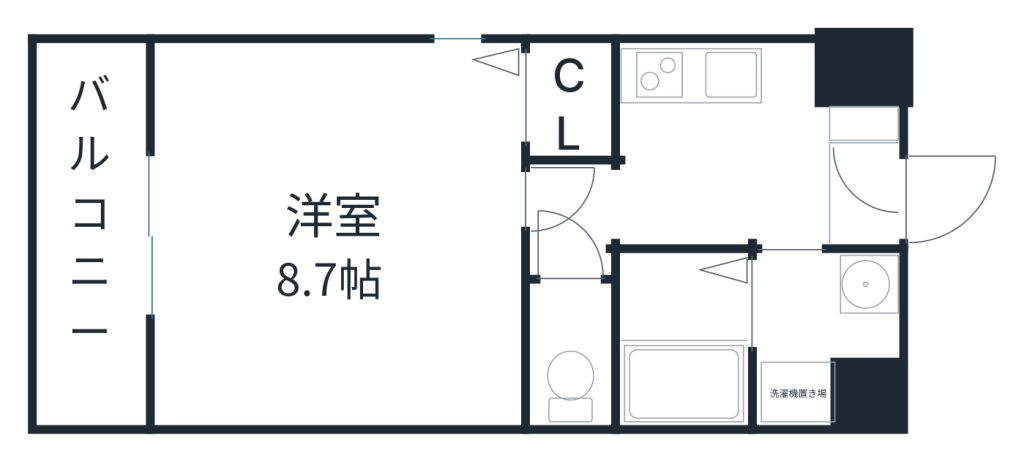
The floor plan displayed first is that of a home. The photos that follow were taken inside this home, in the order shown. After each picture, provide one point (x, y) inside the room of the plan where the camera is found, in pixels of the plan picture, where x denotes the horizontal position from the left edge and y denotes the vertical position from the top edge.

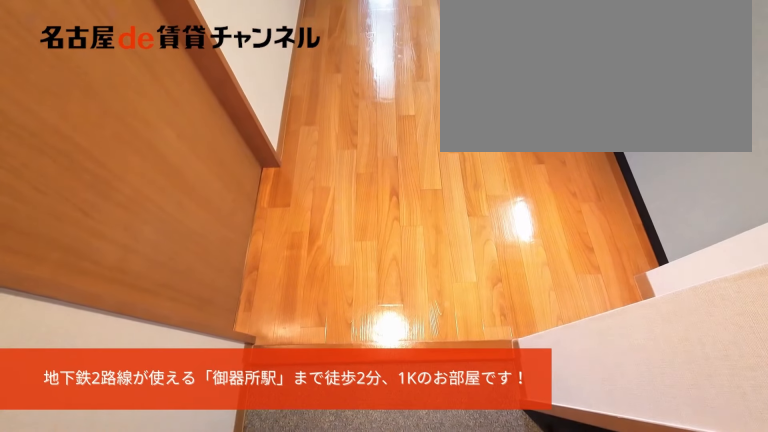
(870, 196)
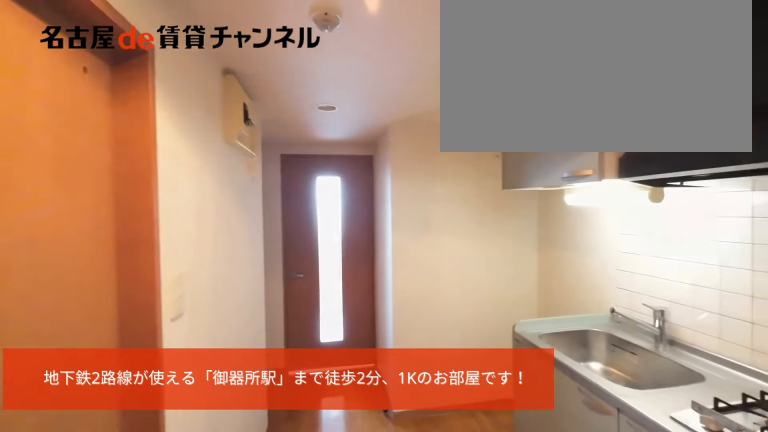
(870, 196)
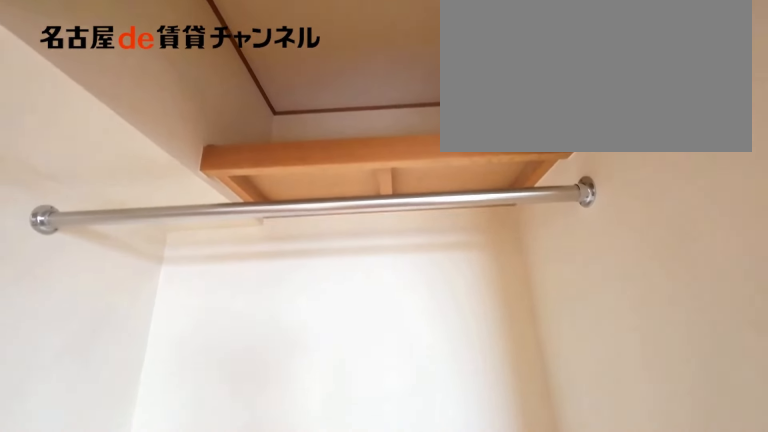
(567, 103)
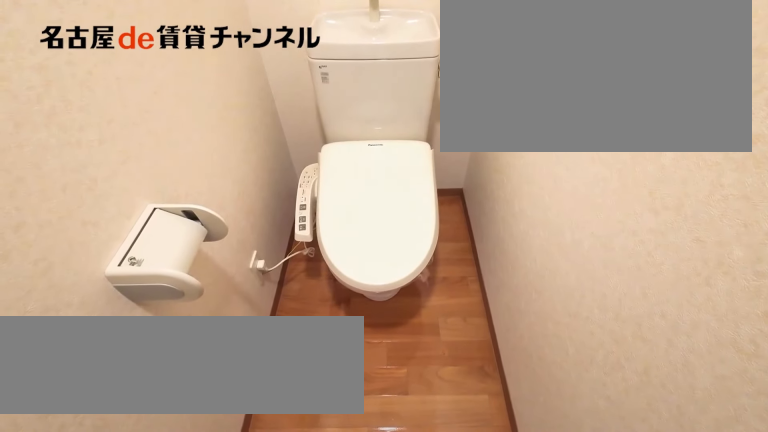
(571, 353)
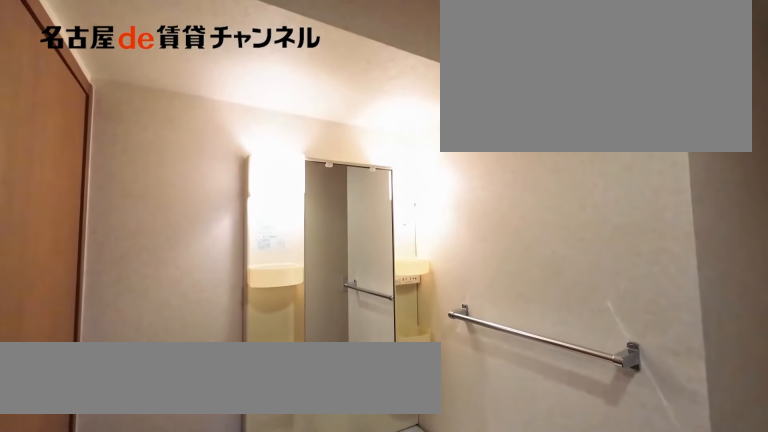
(828, 337)
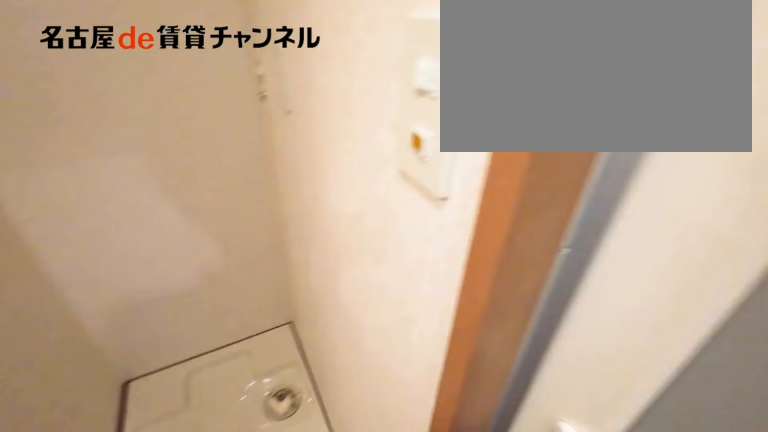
(828, 337)
